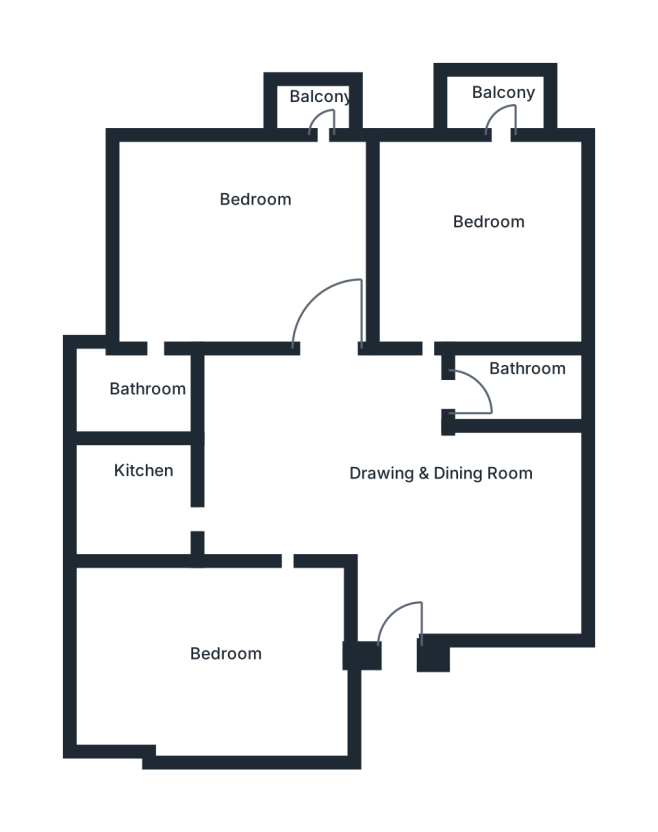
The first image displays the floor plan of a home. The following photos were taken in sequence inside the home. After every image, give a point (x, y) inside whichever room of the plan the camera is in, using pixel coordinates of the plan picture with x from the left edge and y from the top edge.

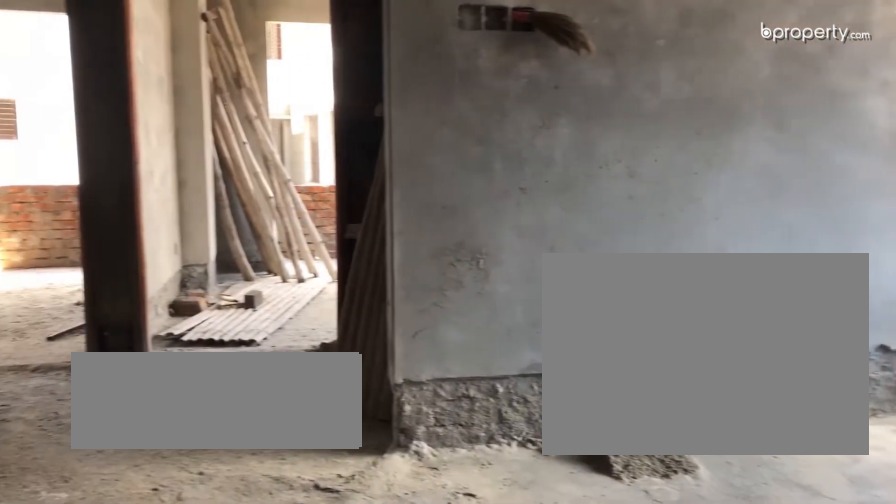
(380, 481)
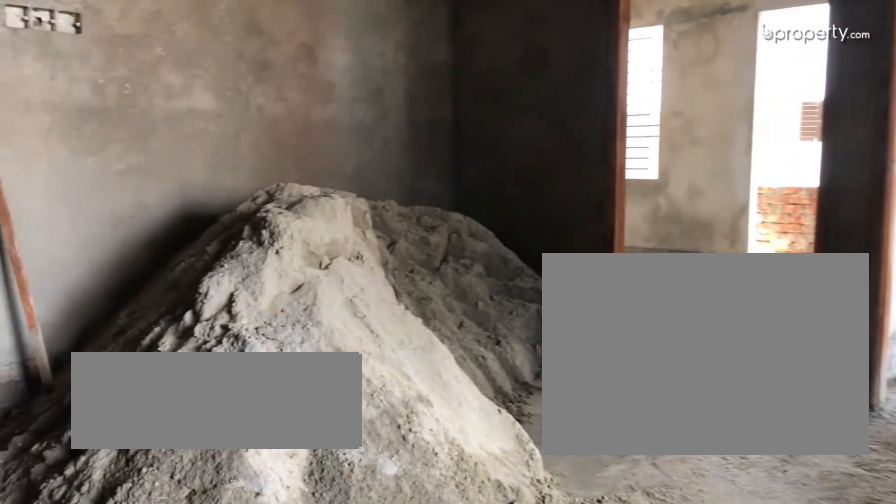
(380, 481)
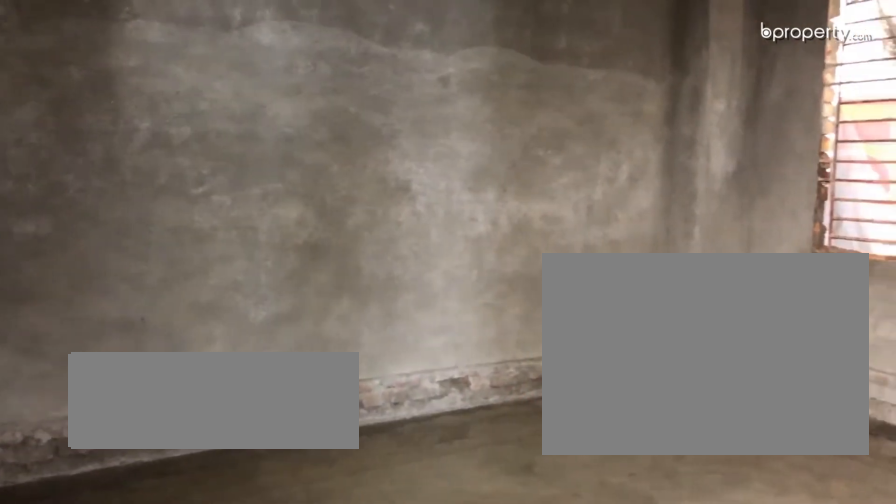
(238, 663)
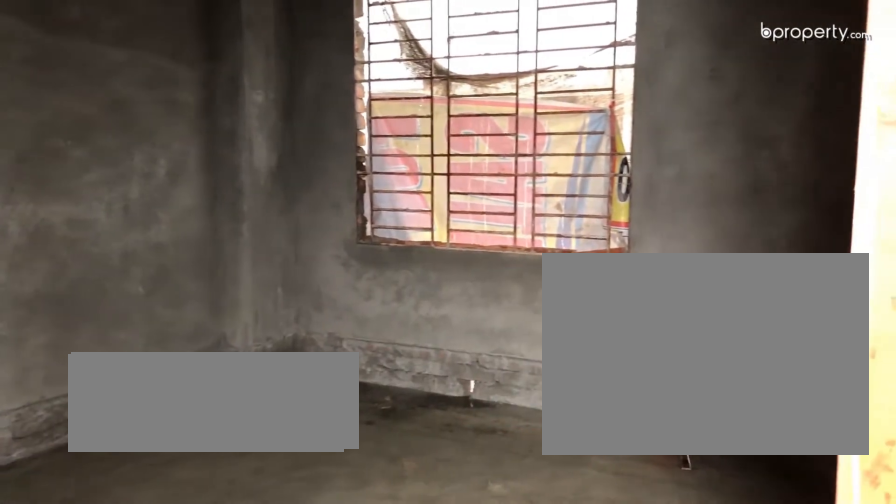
(238, 666)
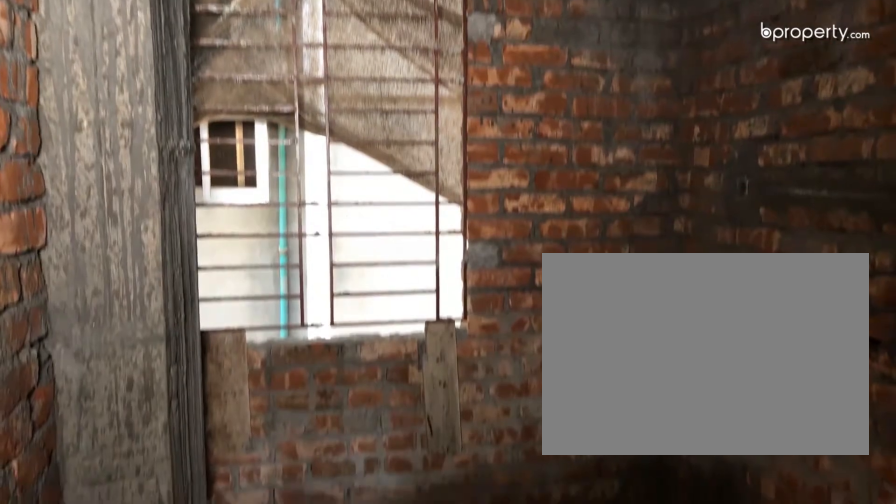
(144, 495)
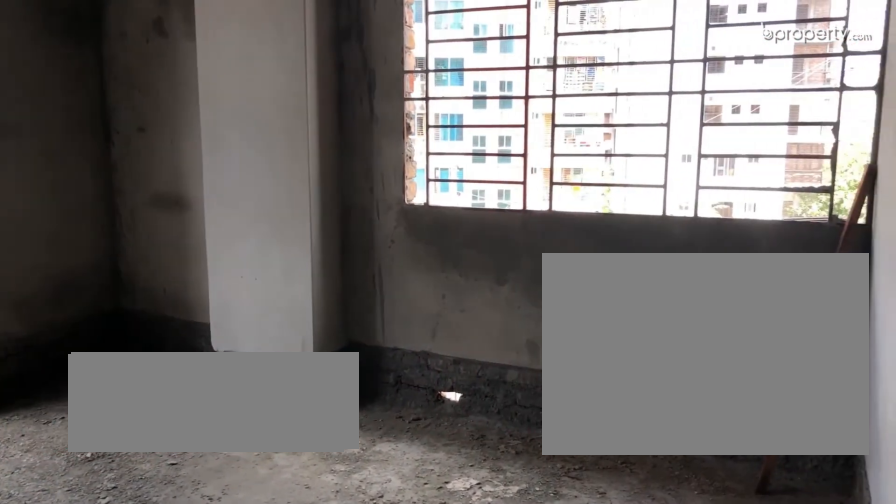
(482, 249)
